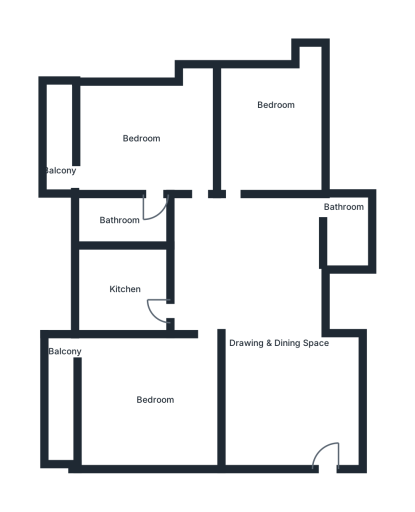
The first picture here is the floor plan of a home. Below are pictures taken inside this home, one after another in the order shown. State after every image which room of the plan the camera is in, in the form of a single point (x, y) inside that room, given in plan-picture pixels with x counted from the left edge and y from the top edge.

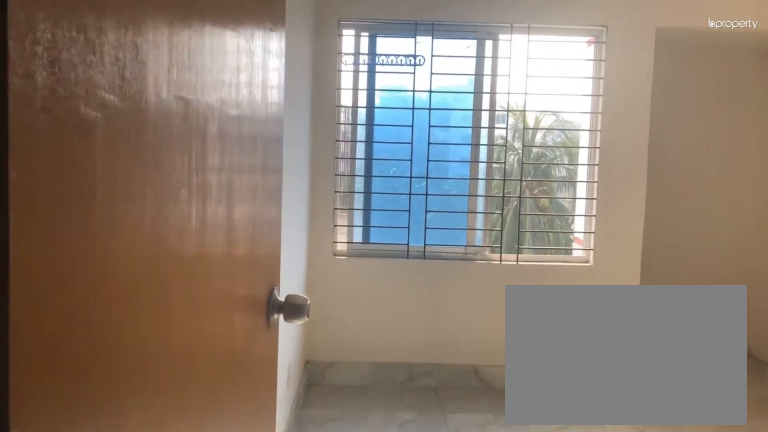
(246, 177)
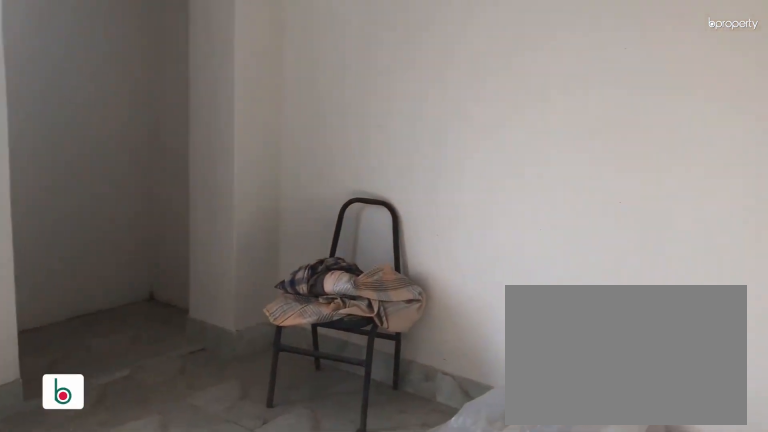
(265, 131)
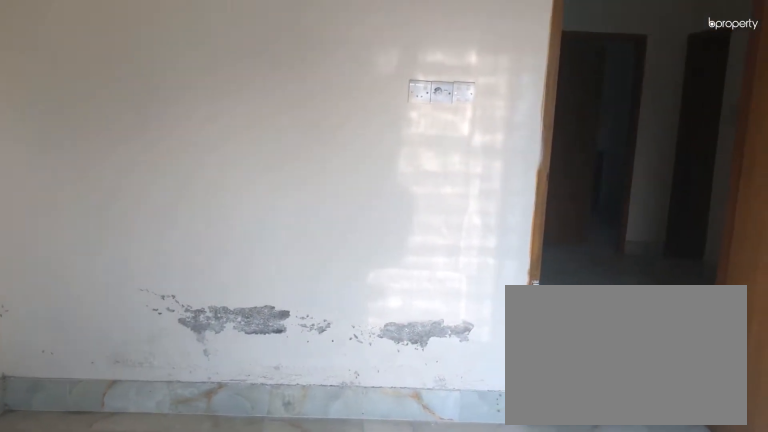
(265, 131)
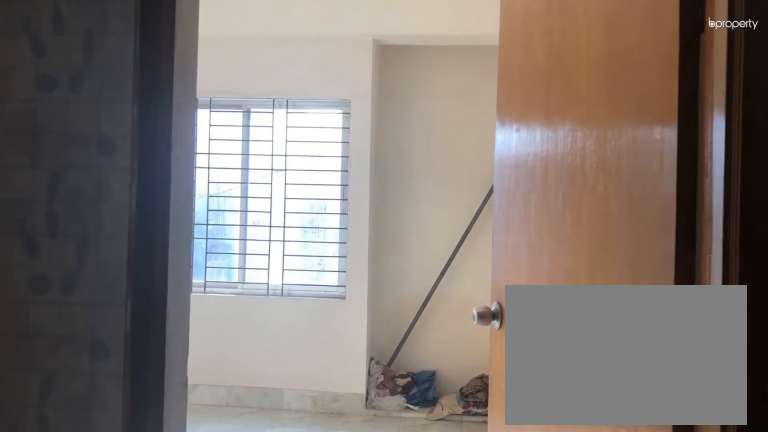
(200, 178)
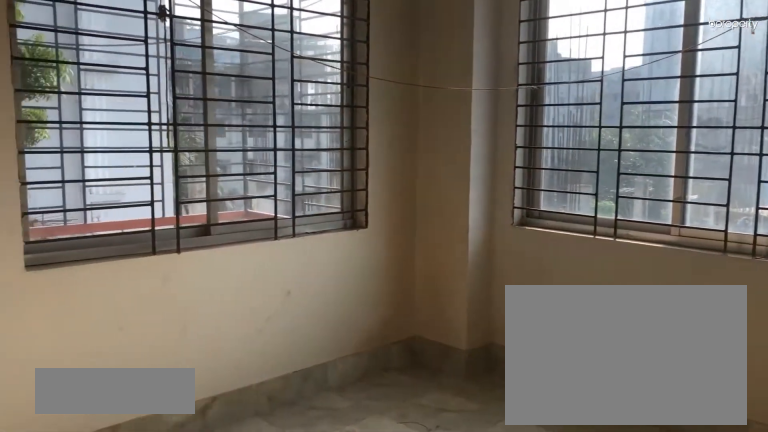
(135, 138)
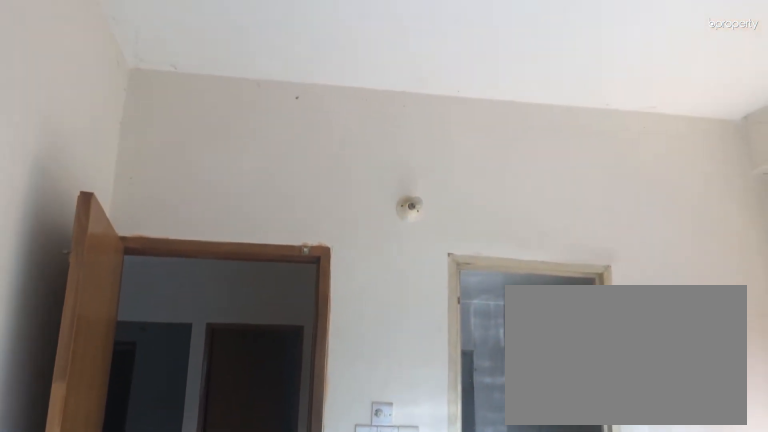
(131, 143)
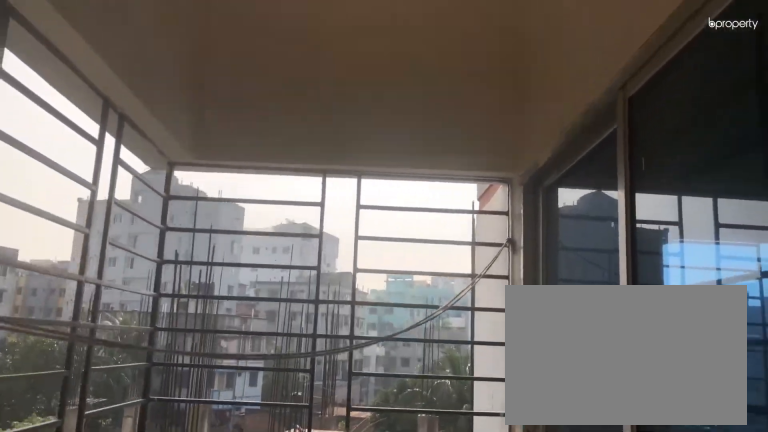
(57, 153)
